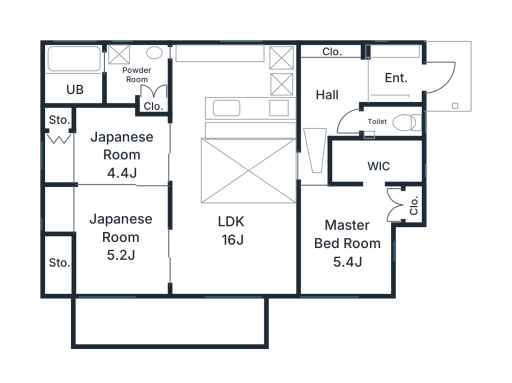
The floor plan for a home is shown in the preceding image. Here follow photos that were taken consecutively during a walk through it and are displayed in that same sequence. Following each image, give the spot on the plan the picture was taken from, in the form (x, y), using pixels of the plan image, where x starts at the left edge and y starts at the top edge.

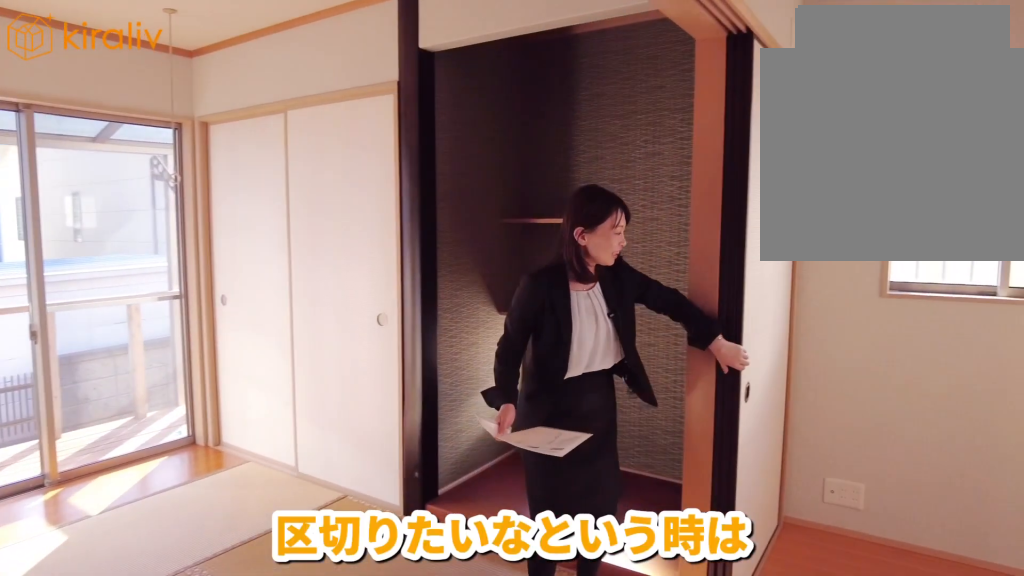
(93, 208)
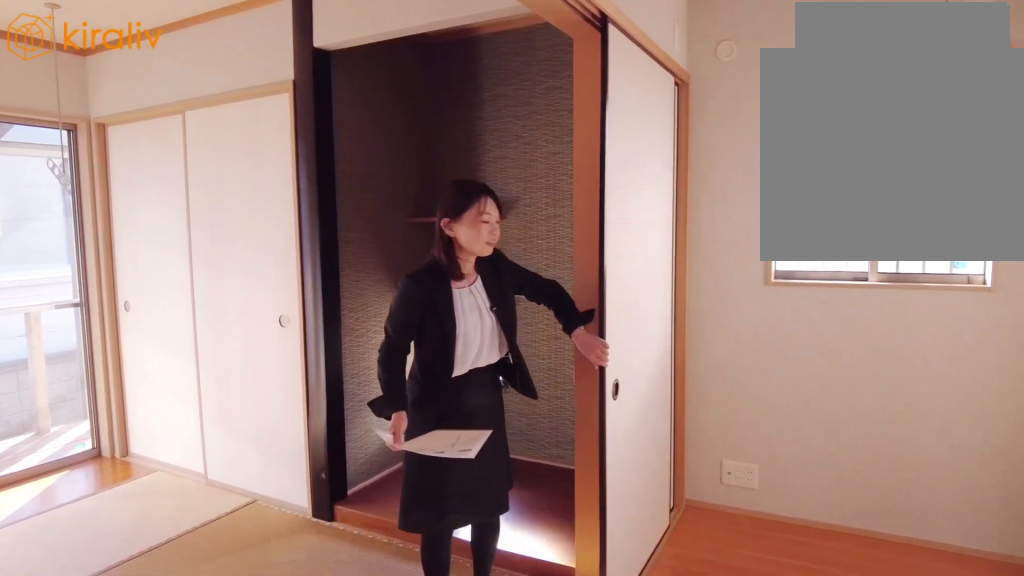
(93, 201)
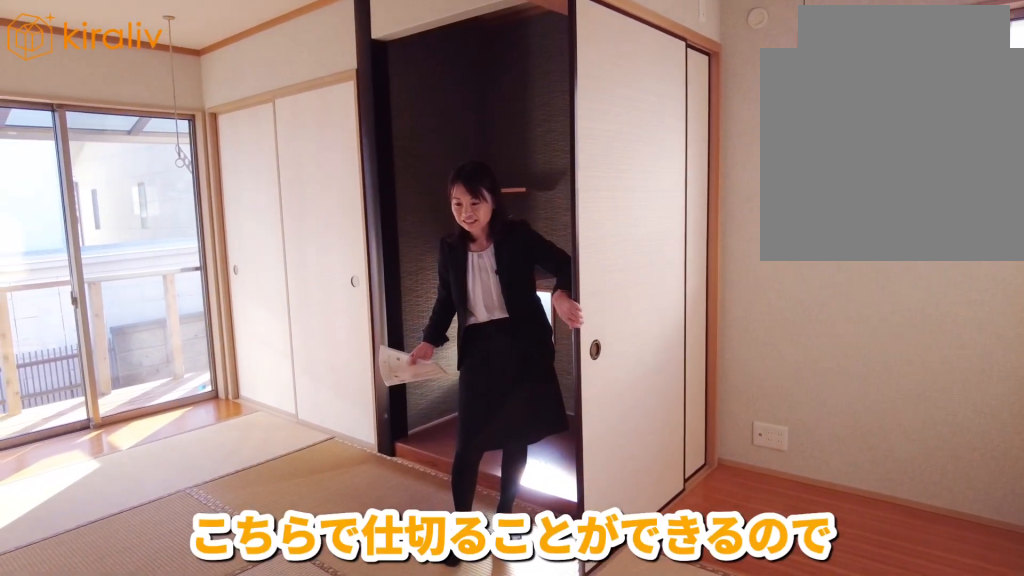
(92, 195)
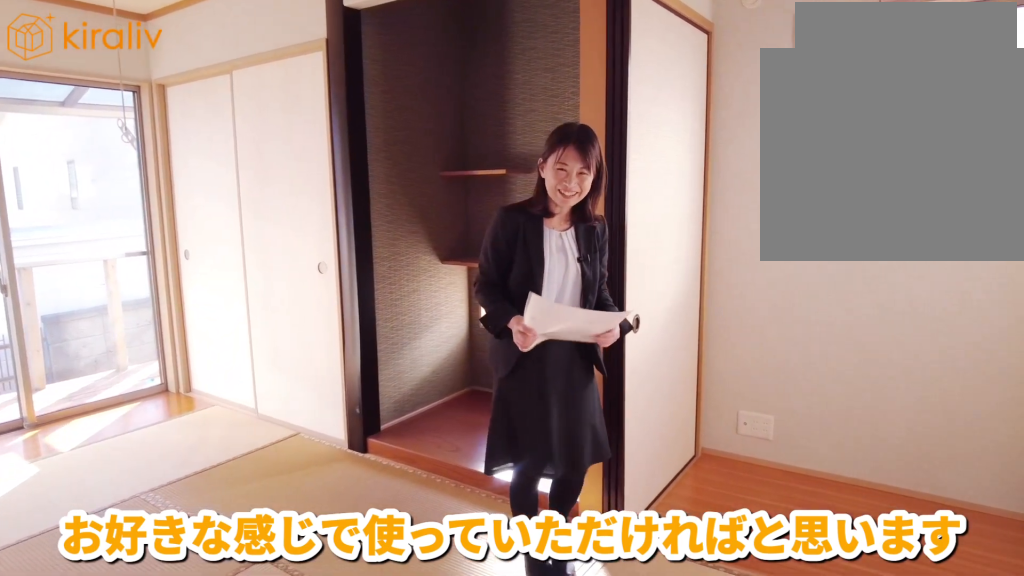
(92, 166)
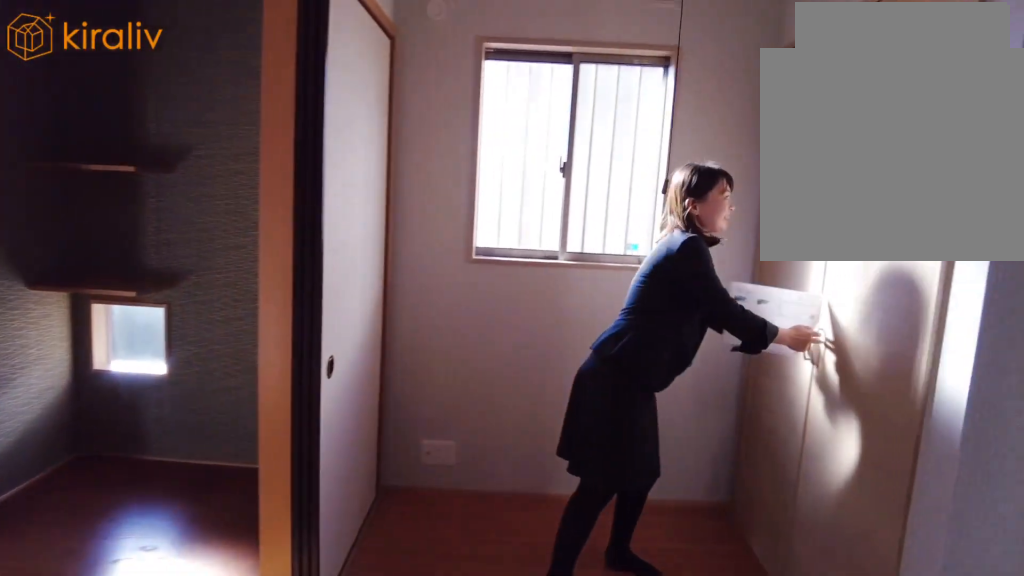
(84, 176)
